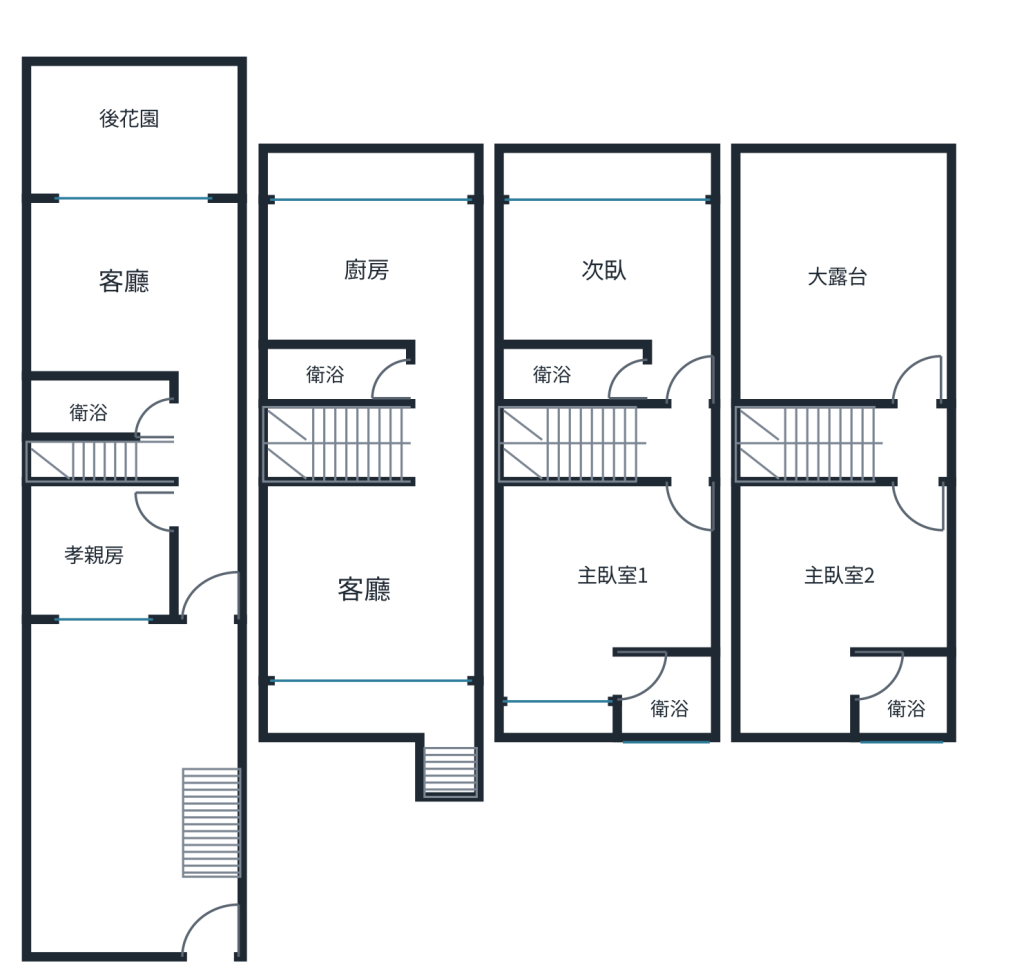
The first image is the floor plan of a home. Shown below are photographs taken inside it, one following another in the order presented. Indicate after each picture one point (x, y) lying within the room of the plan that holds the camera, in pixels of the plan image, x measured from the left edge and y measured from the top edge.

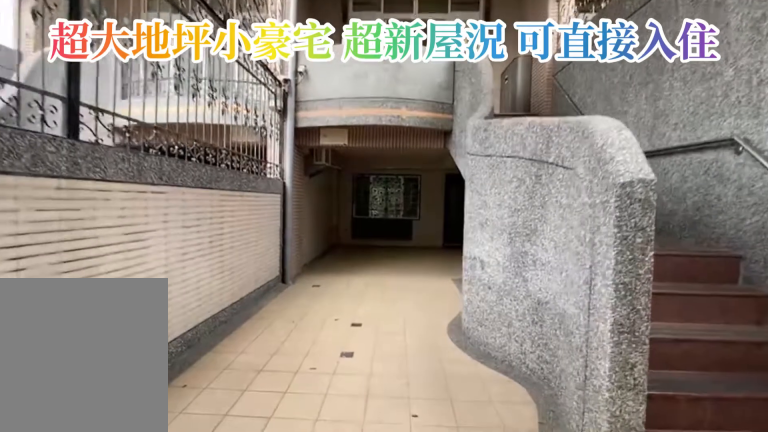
(109, 871)
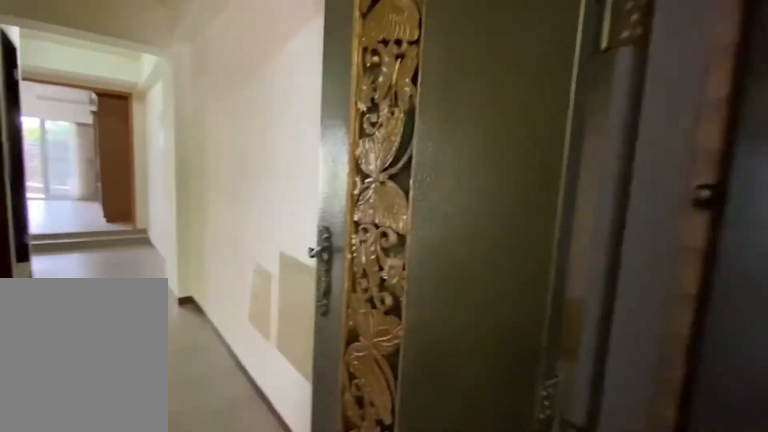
(108, 870)
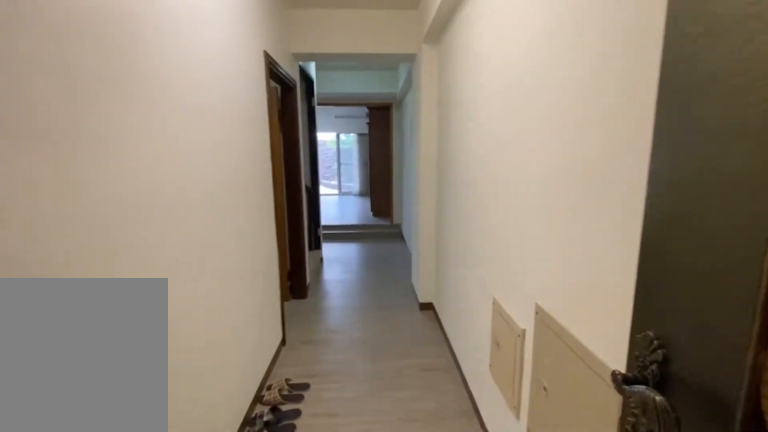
(205, 477)
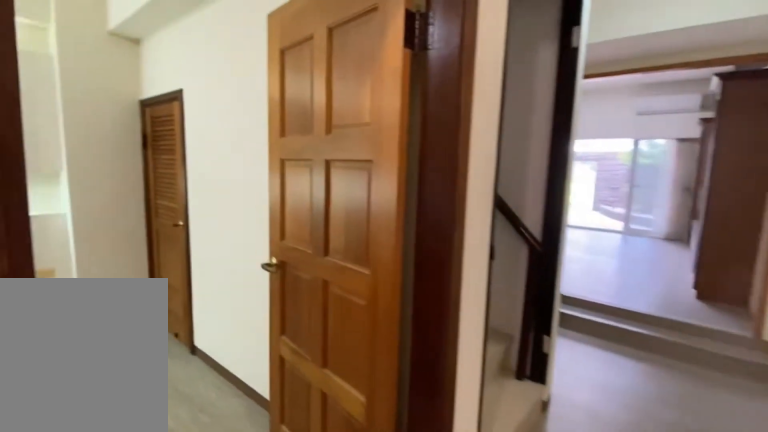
(109, 555)
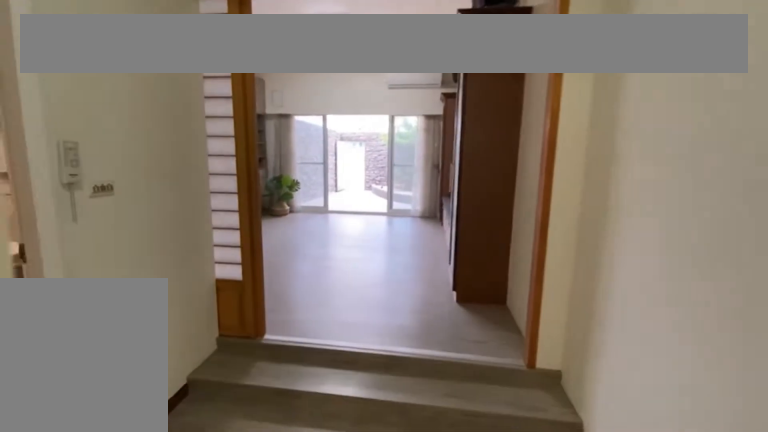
(125, 288)
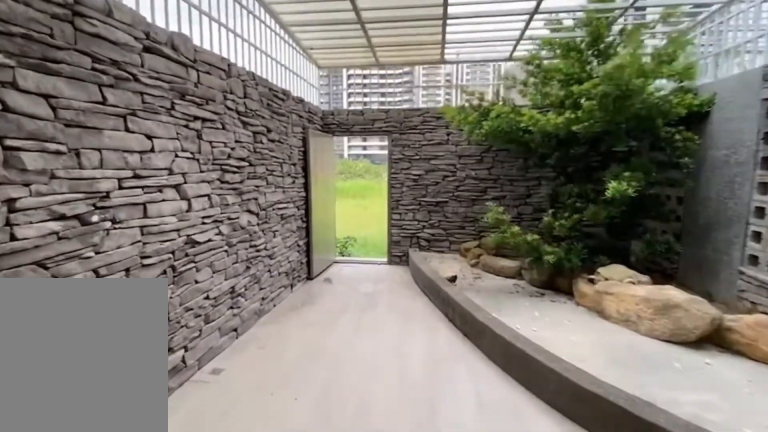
(109, 159)
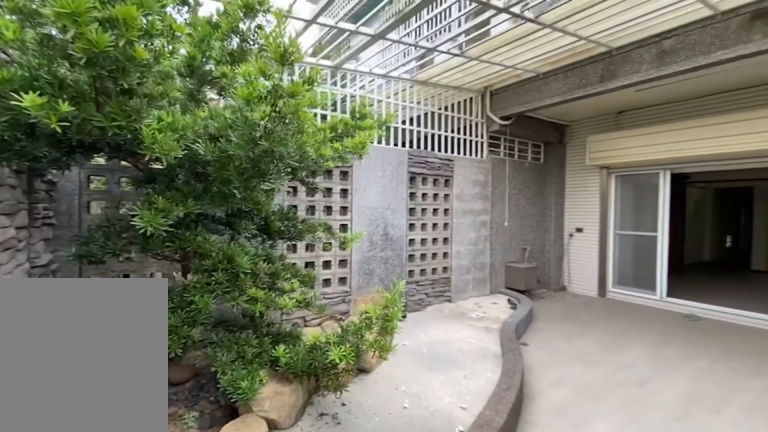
(109, 156)
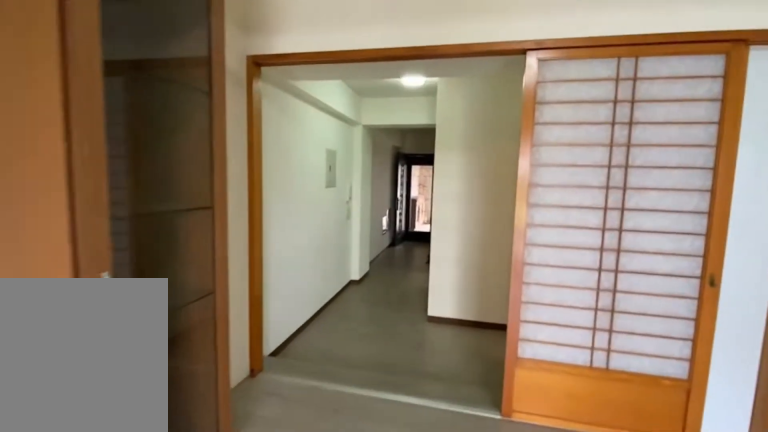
(109, 310)
